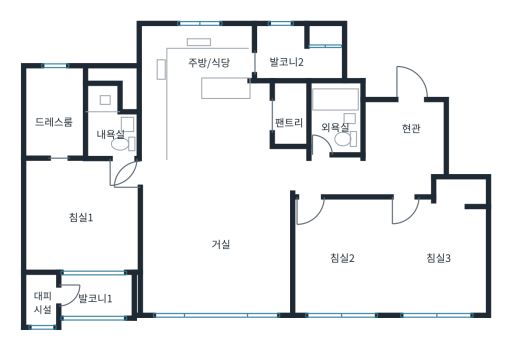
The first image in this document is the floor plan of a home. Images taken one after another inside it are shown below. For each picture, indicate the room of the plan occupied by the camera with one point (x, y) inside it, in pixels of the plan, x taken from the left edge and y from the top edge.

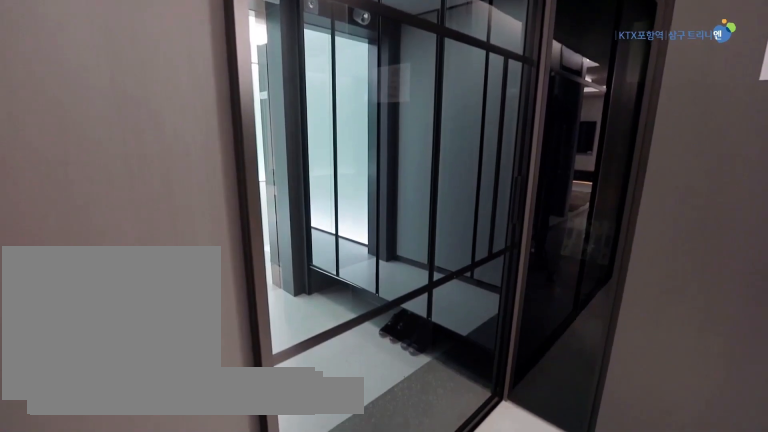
(402, 132)
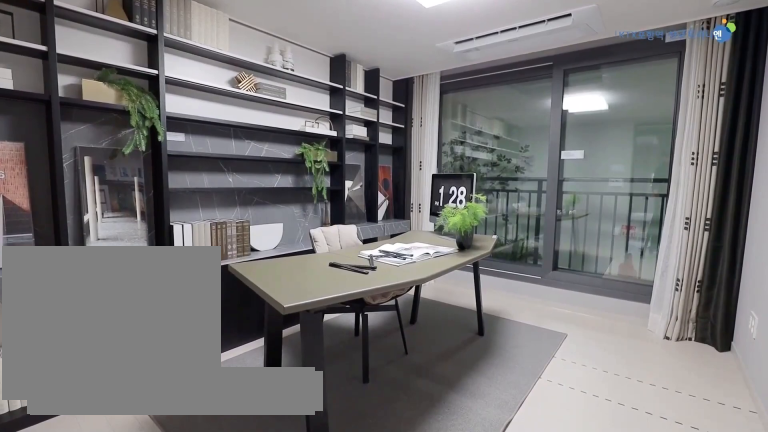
(343, 254)
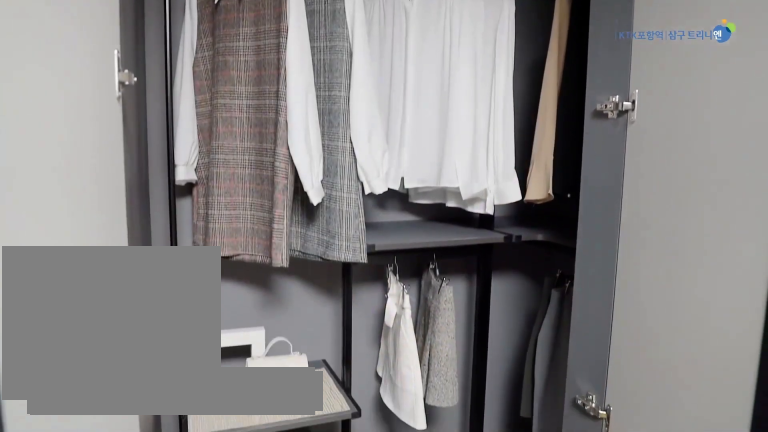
(439, 249)
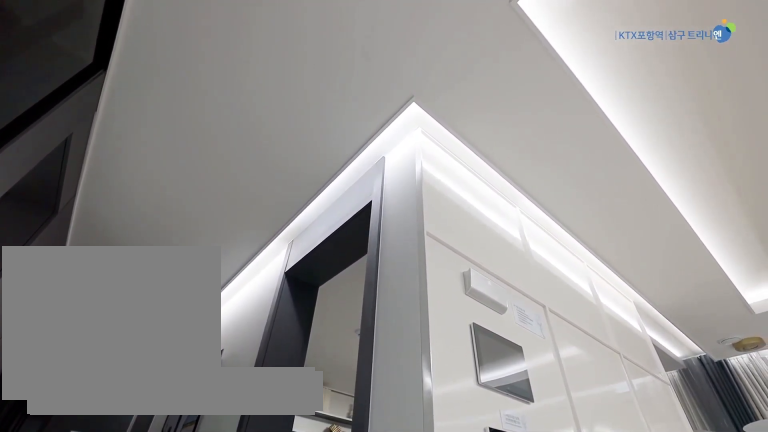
(359, 177)
